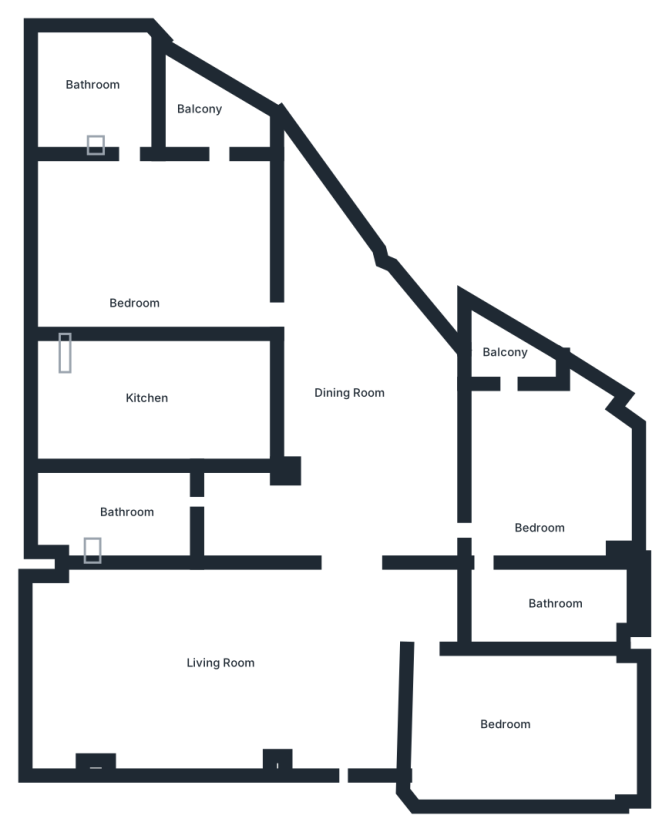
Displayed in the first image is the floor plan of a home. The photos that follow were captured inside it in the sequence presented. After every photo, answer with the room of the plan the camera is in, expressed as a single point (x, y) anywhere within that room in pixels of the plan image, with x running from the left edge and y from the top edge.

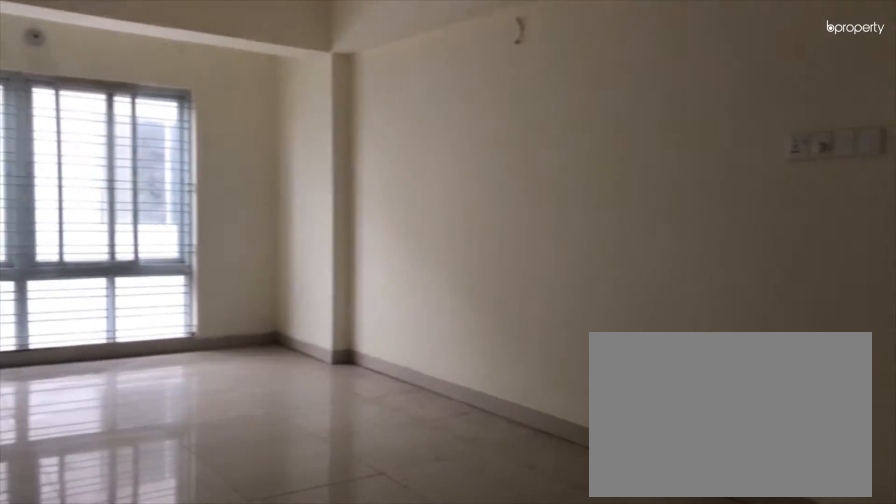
(221, 655)
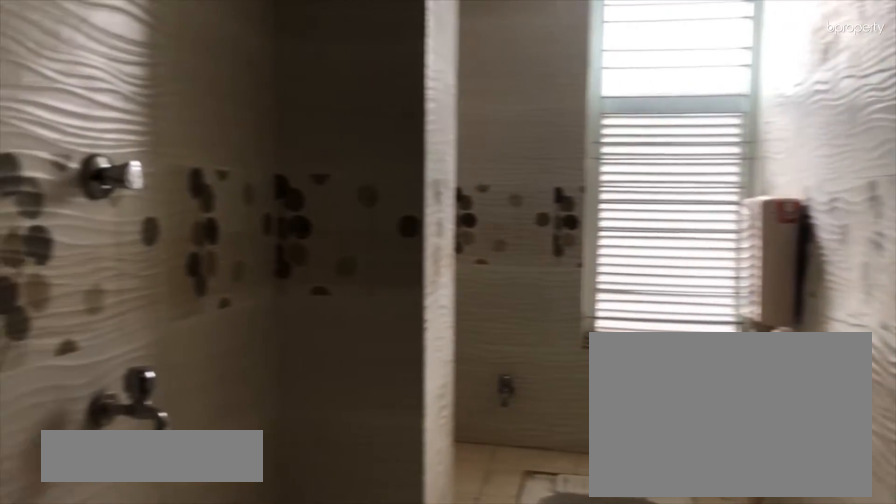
(141, 515)
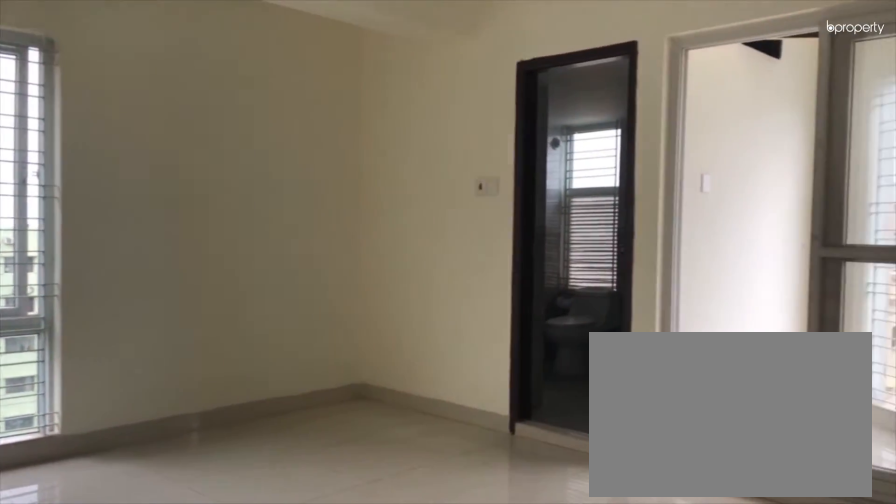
(135, 264)
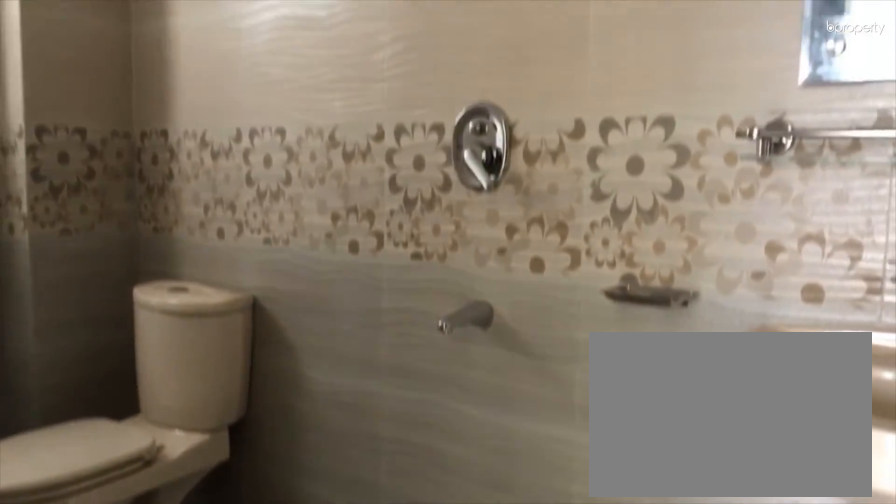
(563, 612)
